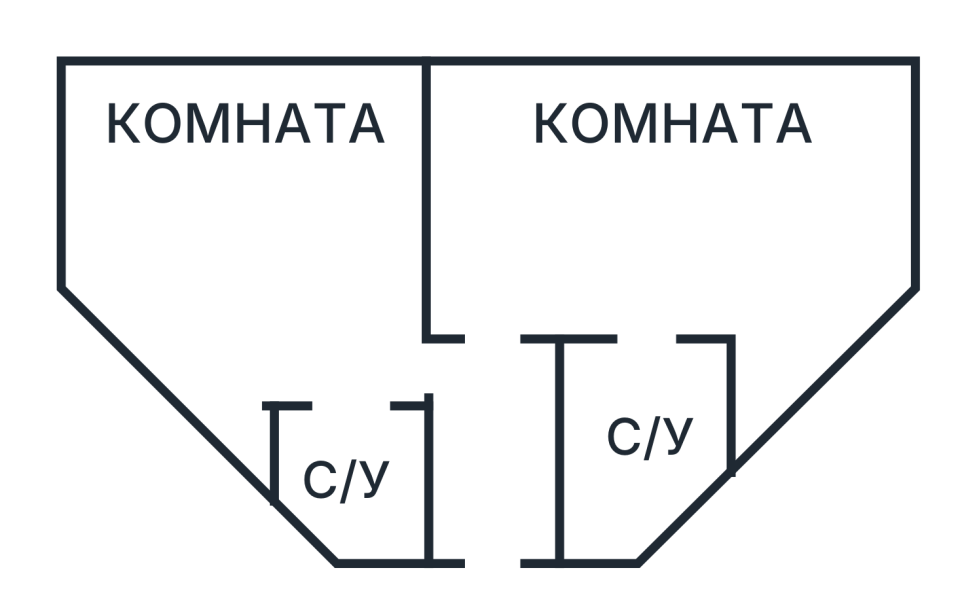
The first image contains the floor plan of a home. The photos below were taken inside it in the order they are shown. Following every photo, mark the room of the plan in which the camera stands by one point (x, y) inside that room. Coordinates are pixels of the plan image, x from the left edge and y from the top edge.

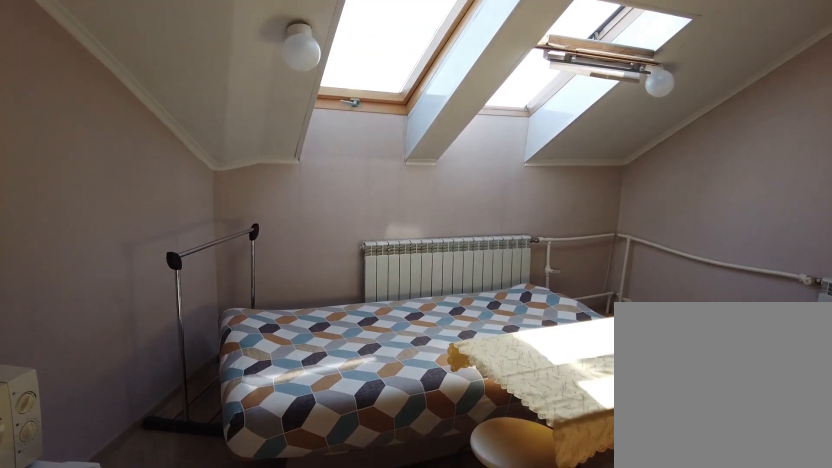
(314, 322)
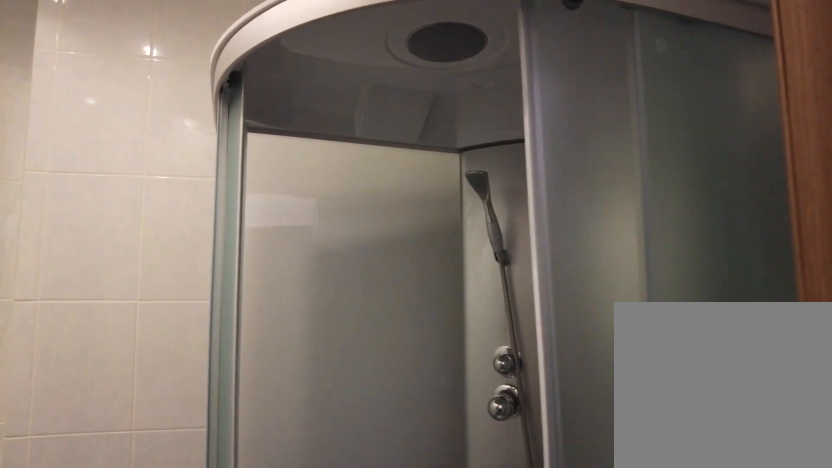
(370, 459)
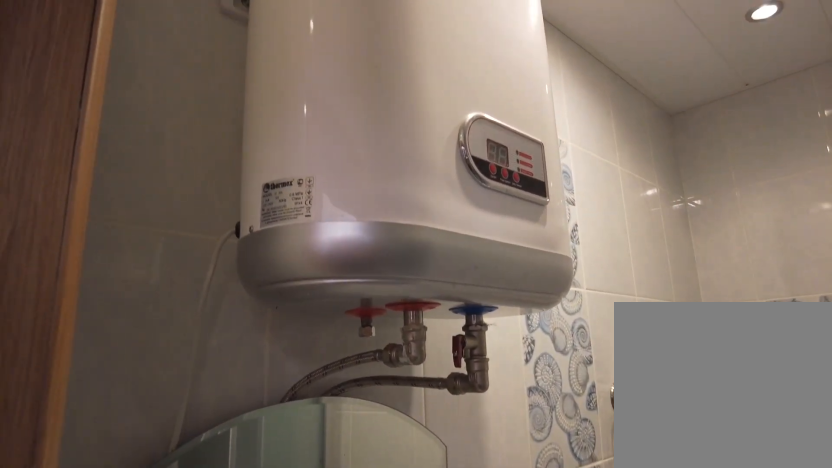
(370, 459)
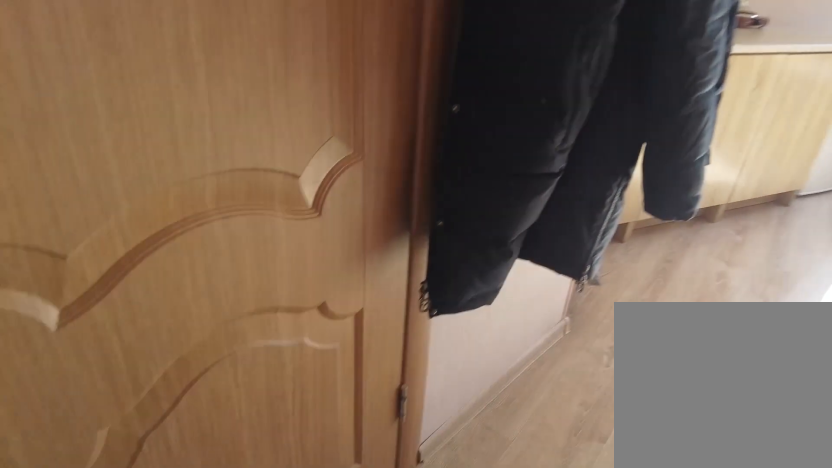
(323, 353)
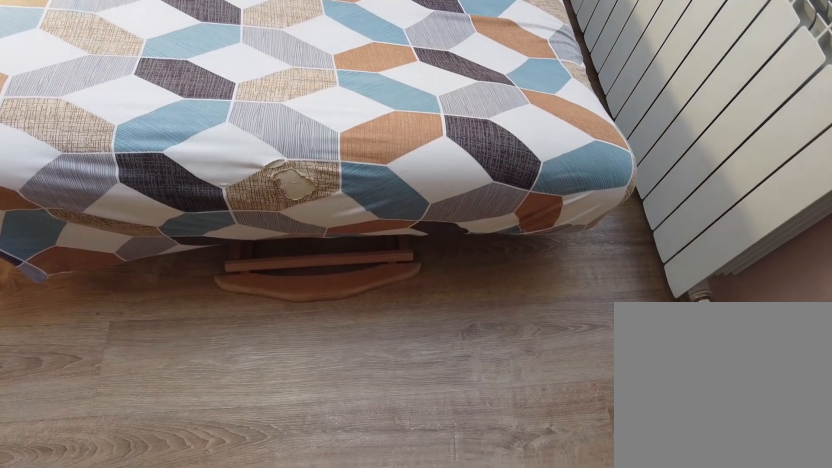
(355, 157)
